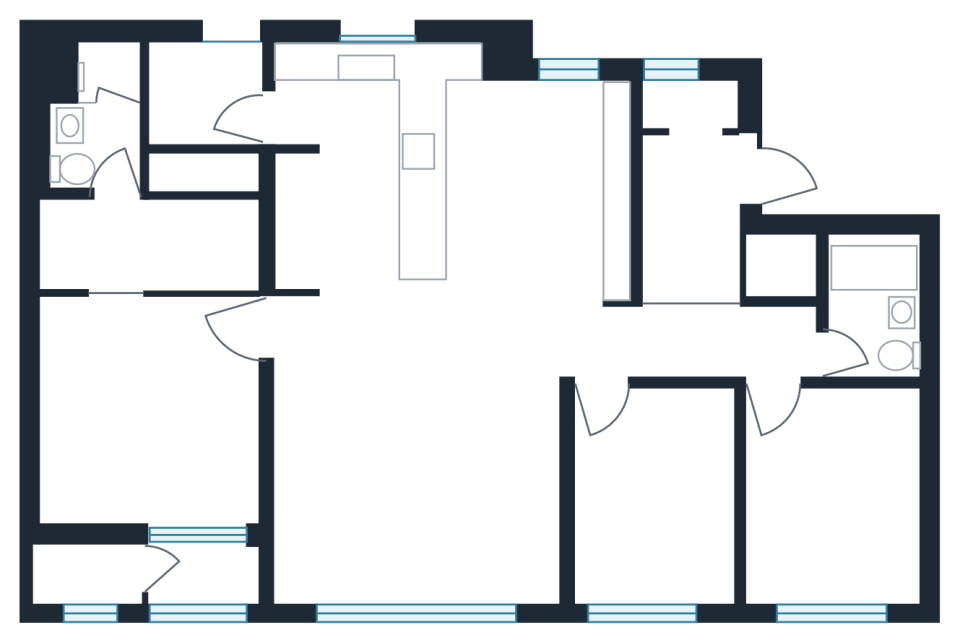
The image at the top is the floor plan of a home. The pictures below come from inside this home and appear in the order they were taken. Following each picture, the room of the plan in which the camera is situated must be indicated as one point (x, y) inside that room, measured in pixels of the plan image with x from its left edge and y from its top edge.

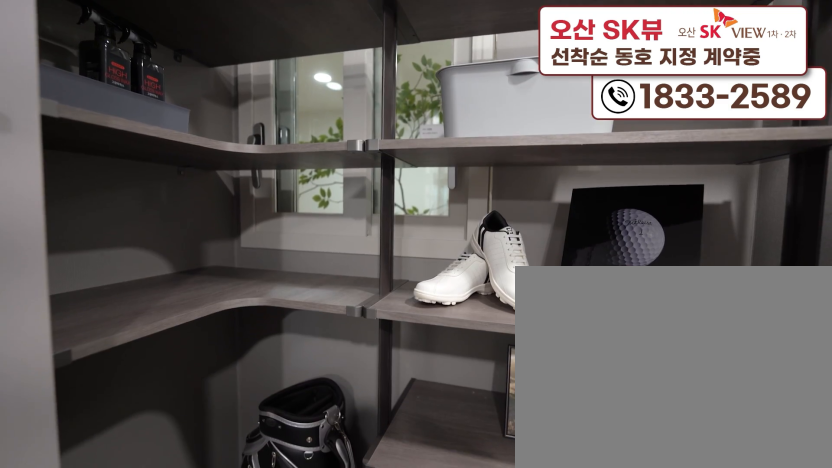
(699, 191)
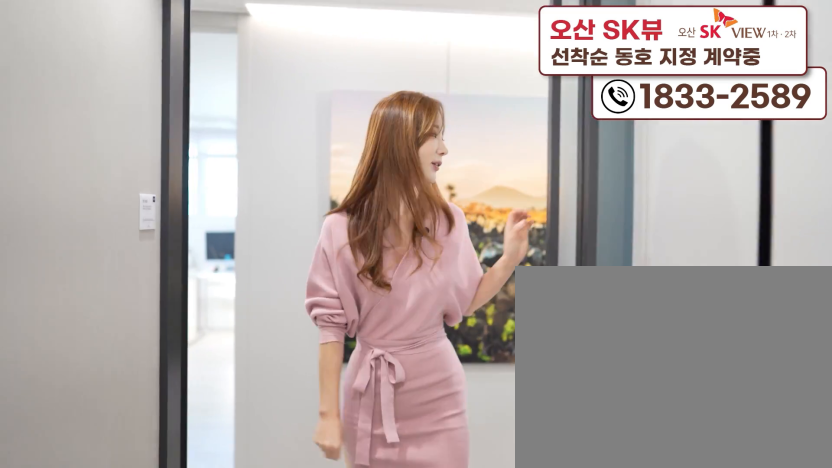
(699, 191)
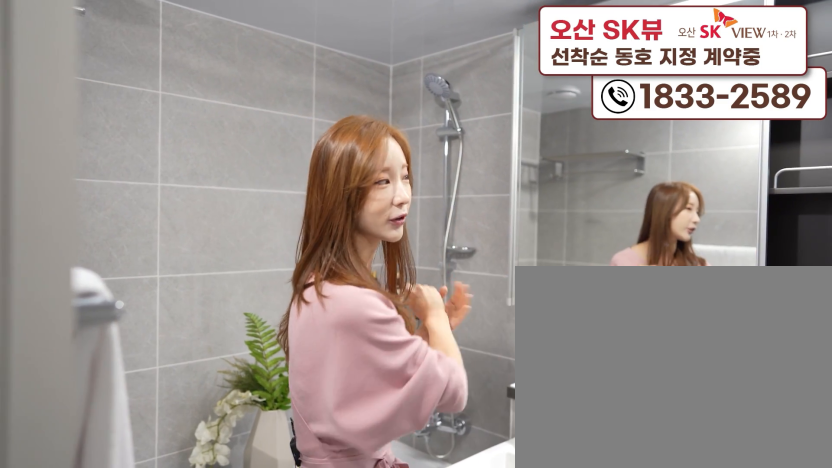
(881, 334)
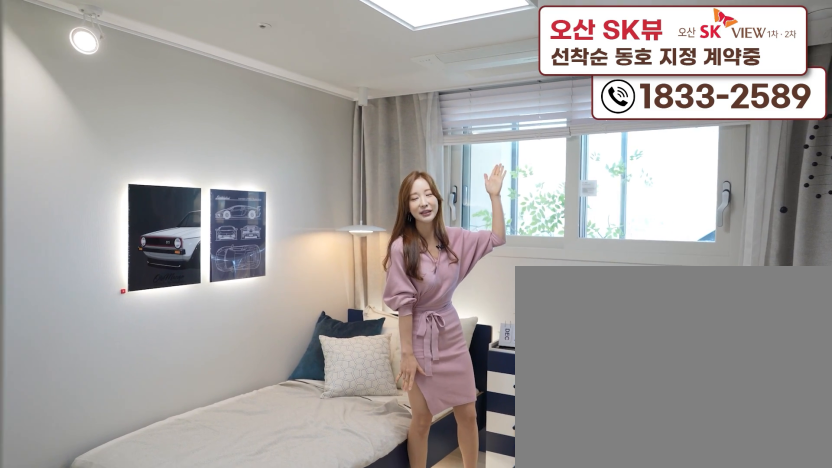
(824, 547)
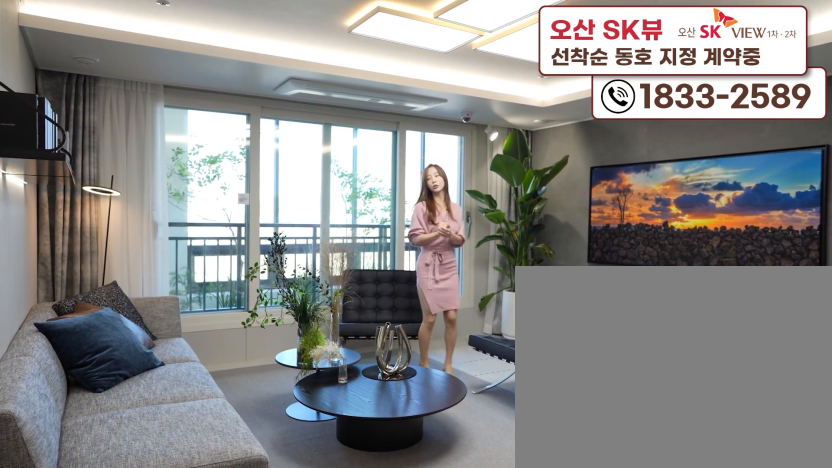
(421, 529)
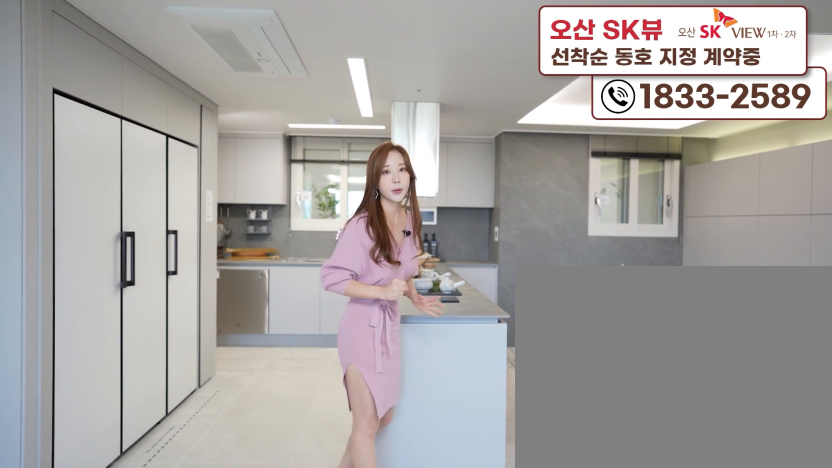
(382, 304)
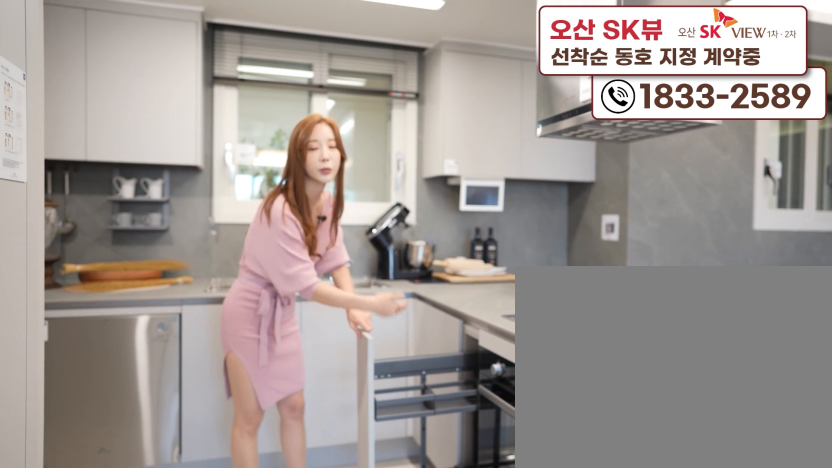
(382, 304)
